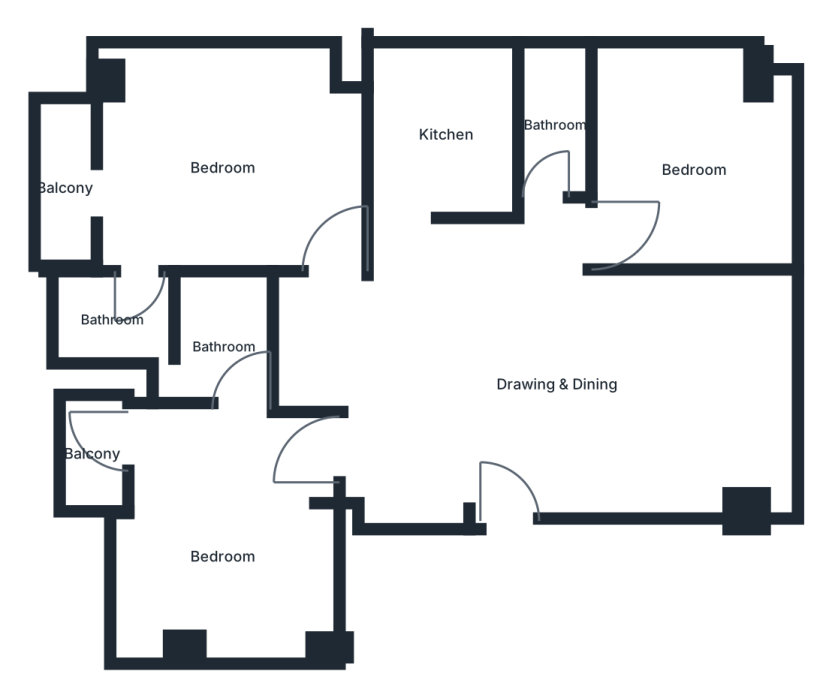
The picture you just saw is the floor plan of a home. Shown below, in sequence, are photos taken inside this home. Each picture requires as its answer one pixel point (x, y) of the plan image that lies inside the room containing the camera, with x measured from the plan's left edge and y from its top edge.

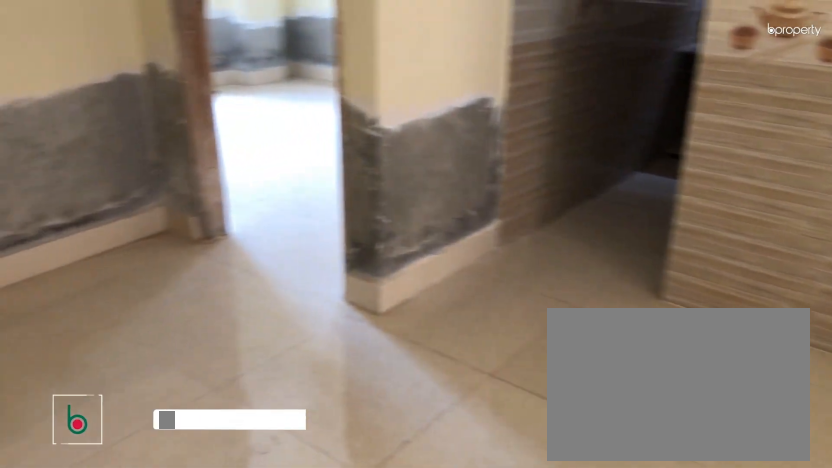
(553, 383)
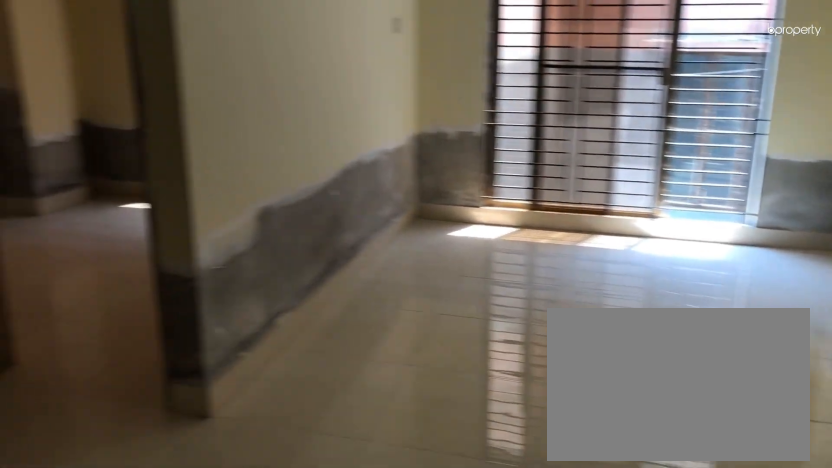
(553, 383)
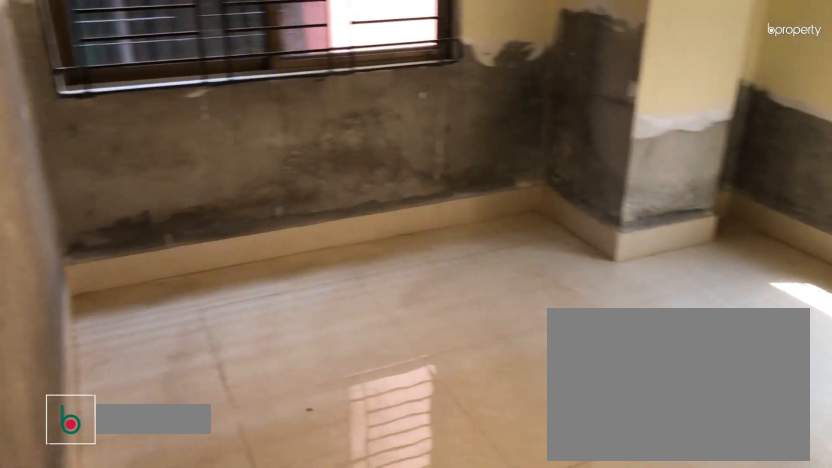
(696, 169)
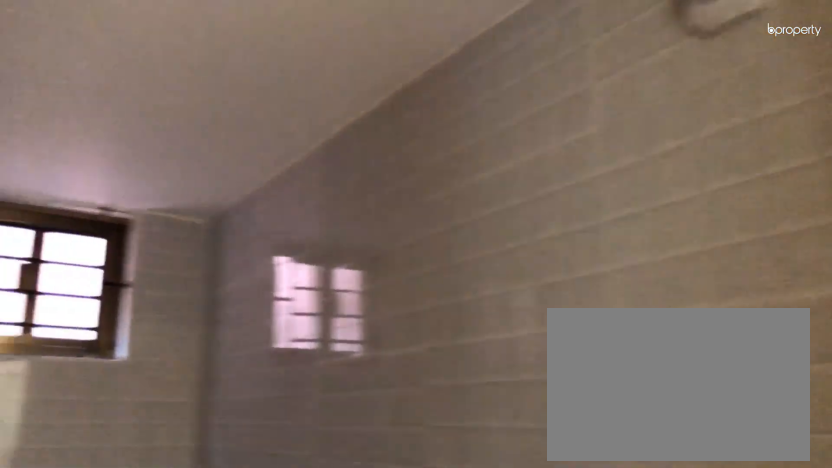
(557, 123)
